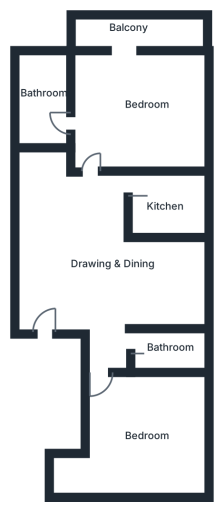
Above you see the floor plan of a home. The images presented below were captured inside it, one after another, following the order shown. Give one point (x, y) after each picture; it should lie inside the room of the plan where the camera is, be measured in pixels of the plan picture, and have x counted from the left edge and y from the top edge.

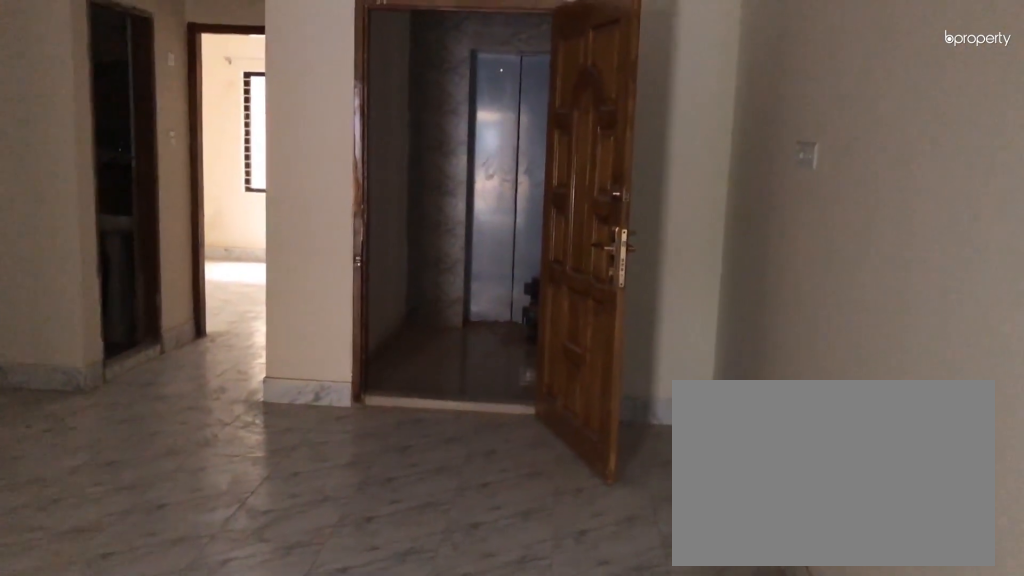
(100, 268)
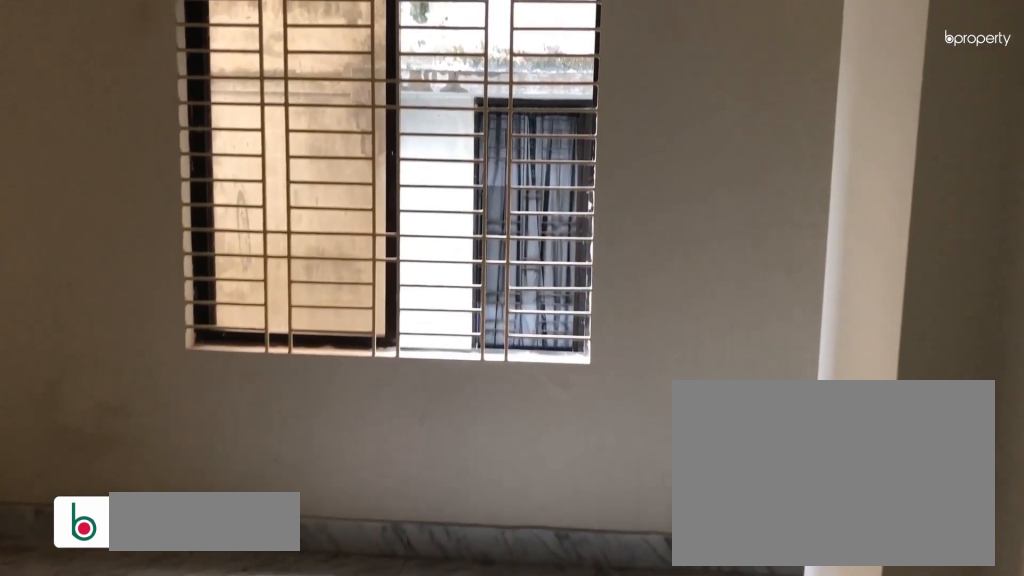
(145, 446)
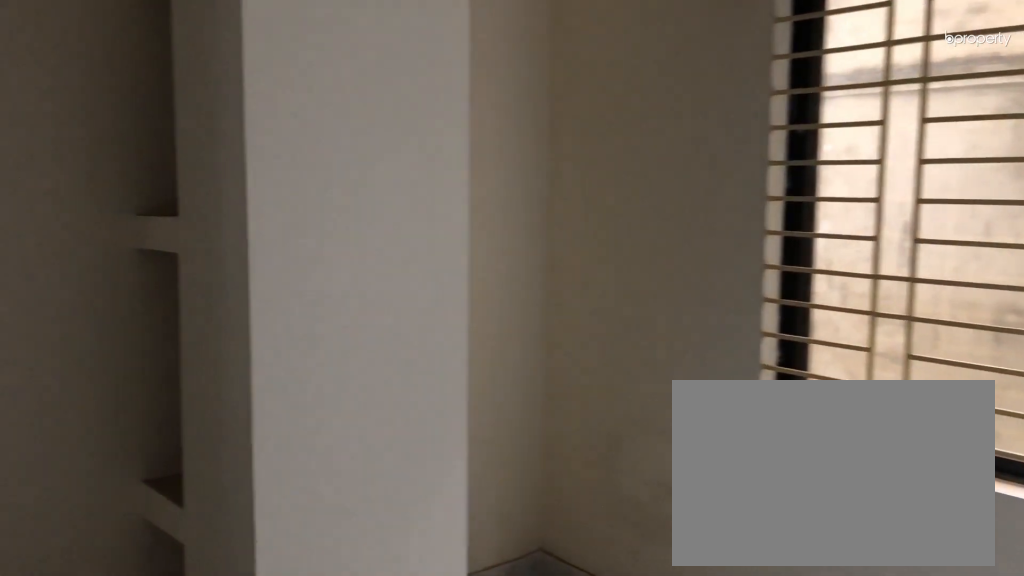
(145, 446)
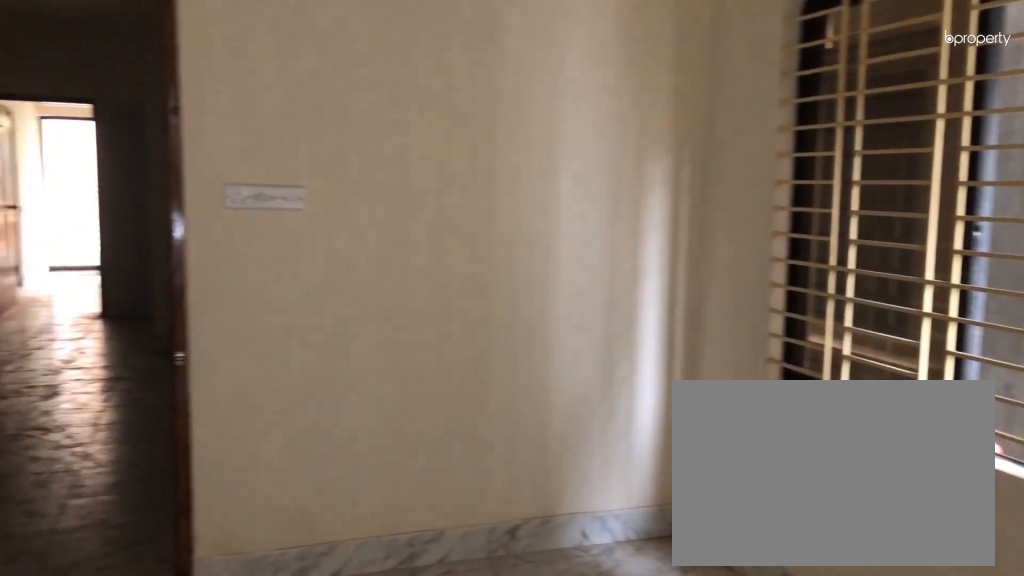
(145, 446)
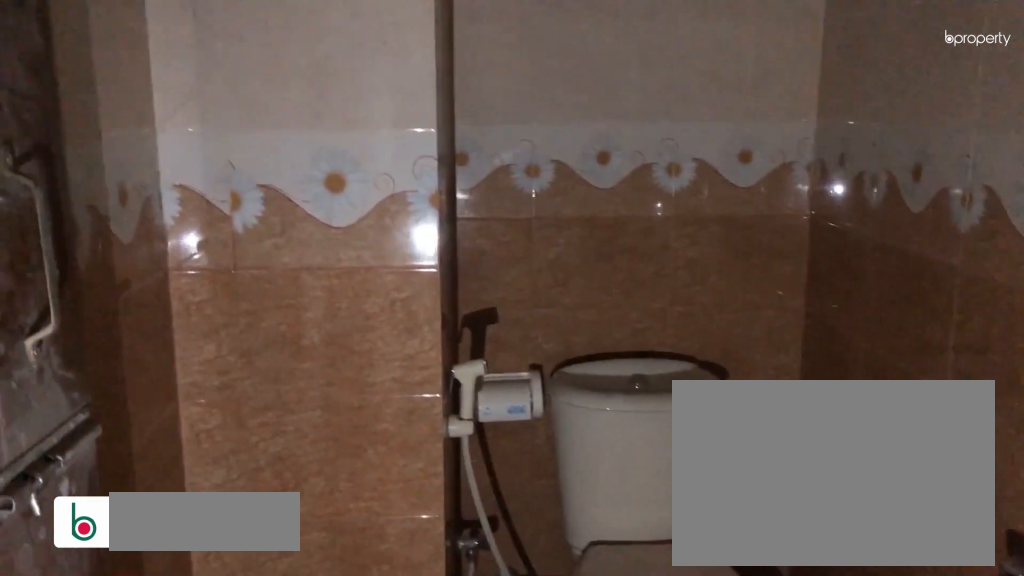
(174, 353)
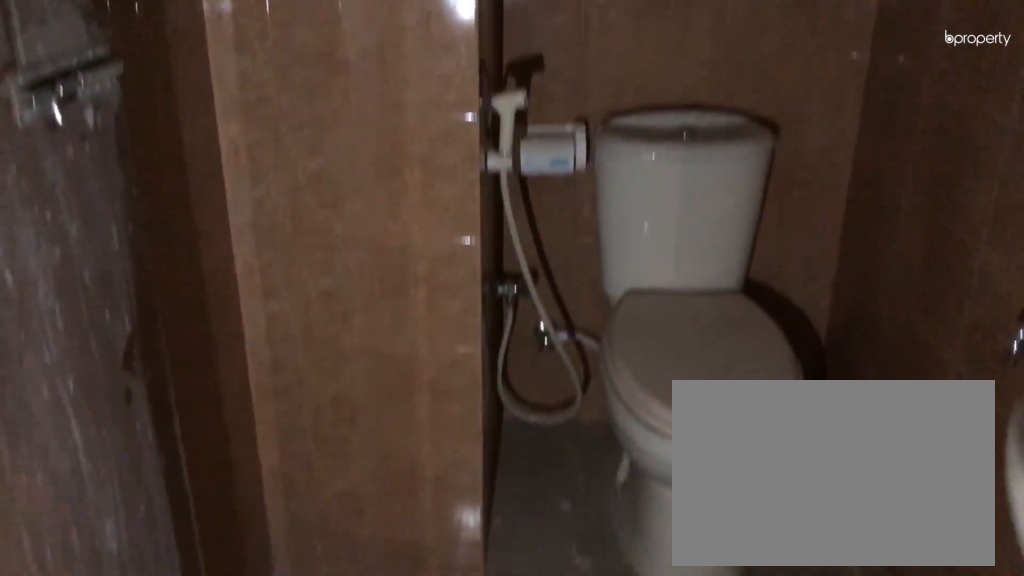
(174, 353)
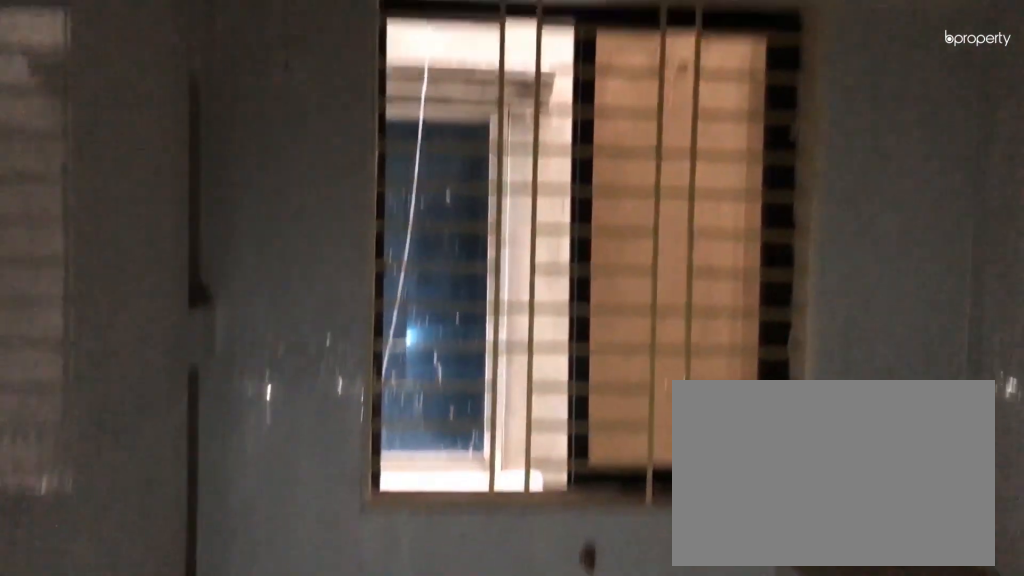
(167, 205)
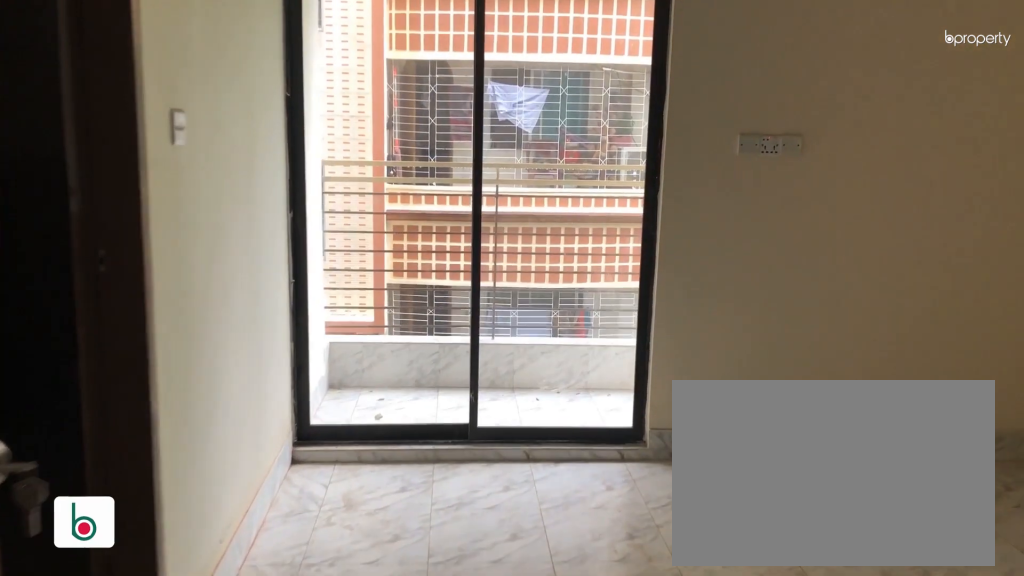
(142, 112)
